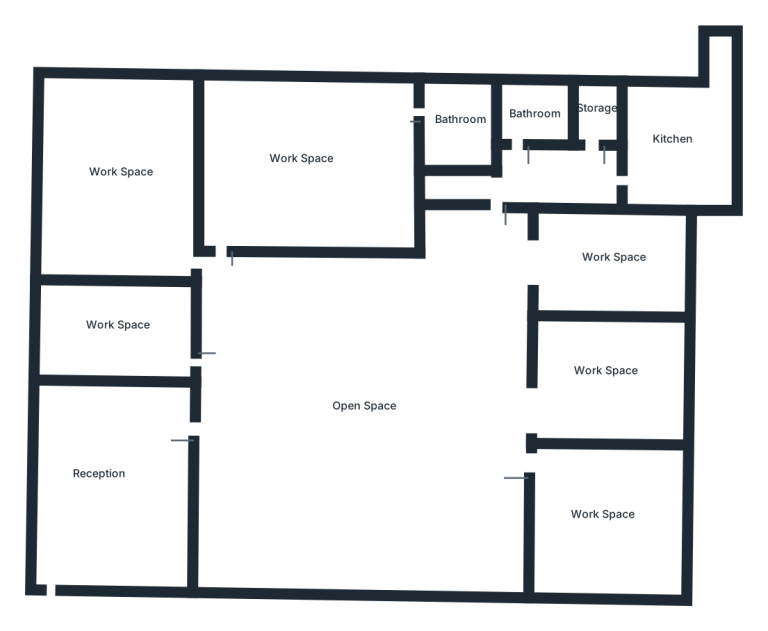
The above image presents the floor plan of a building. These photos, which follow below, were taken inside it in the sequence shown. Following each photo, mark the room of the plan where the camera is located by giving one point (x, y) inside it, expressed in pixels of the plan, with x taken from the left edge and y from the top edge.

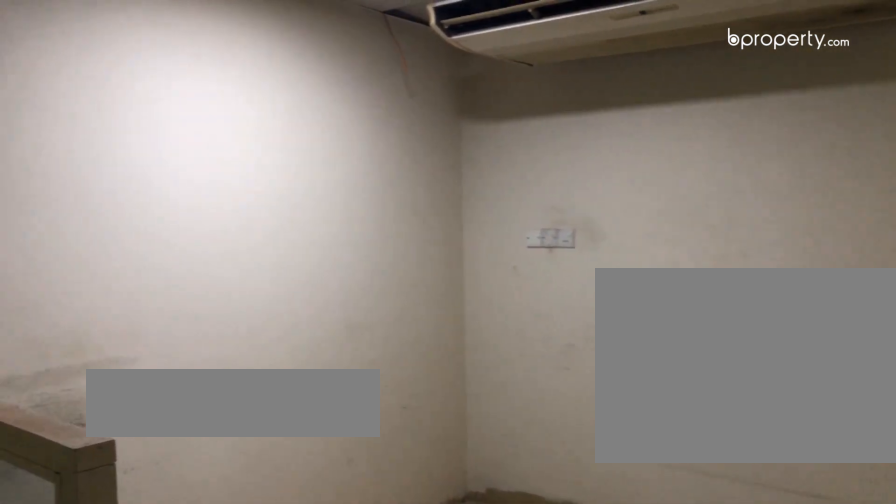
(605, 375)
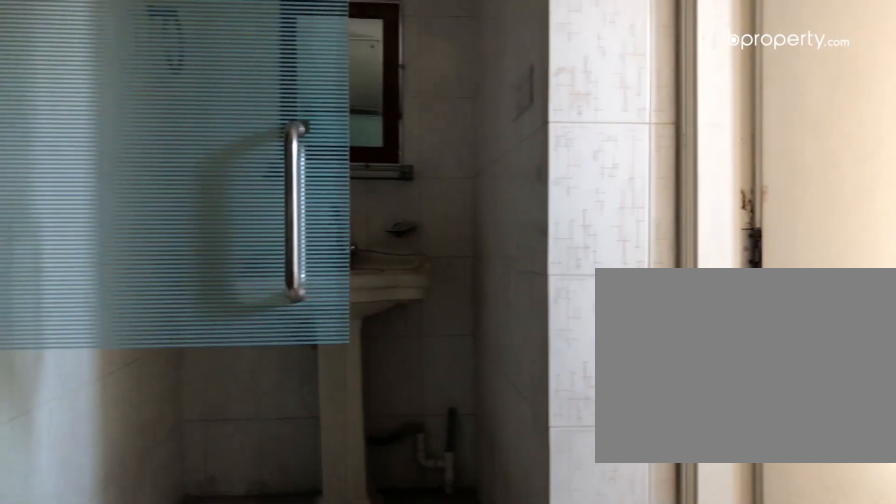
(568, 182)
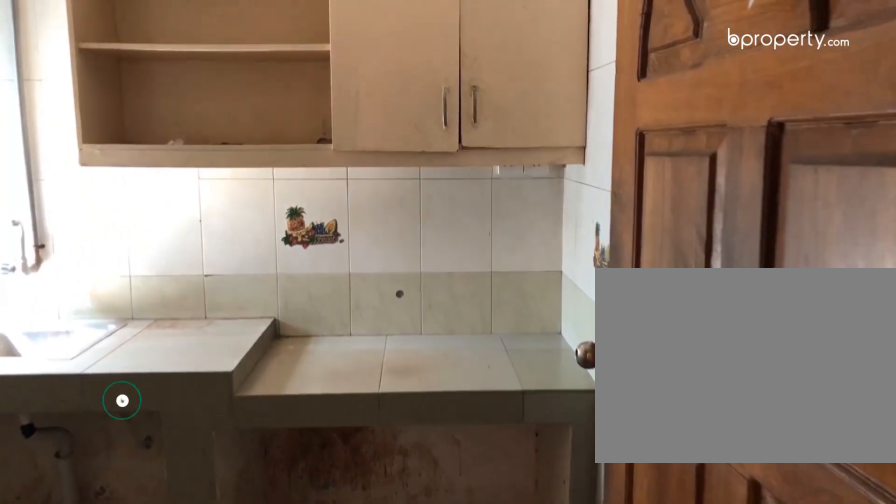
(680, 142)
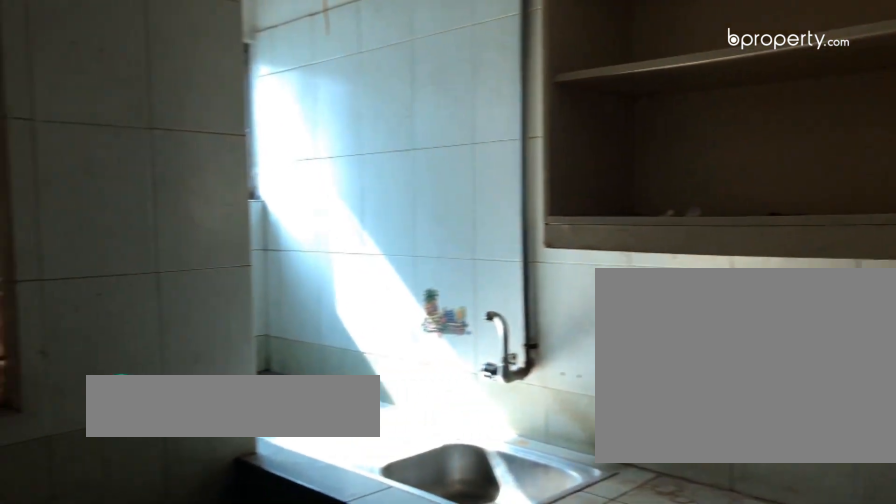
(680, 142)
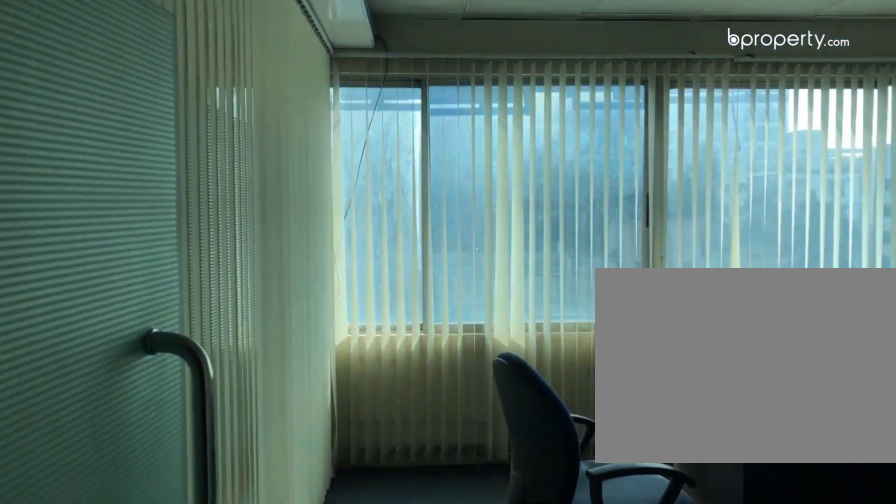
(307, 133)
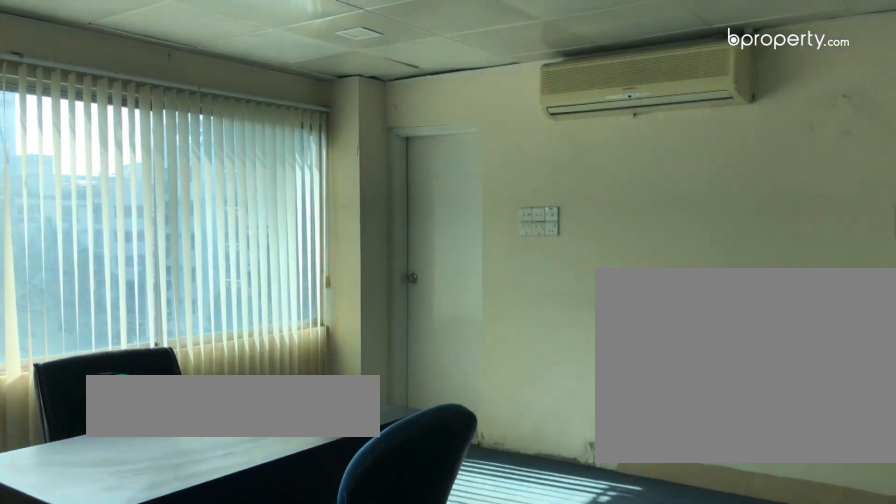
(307, 133)
